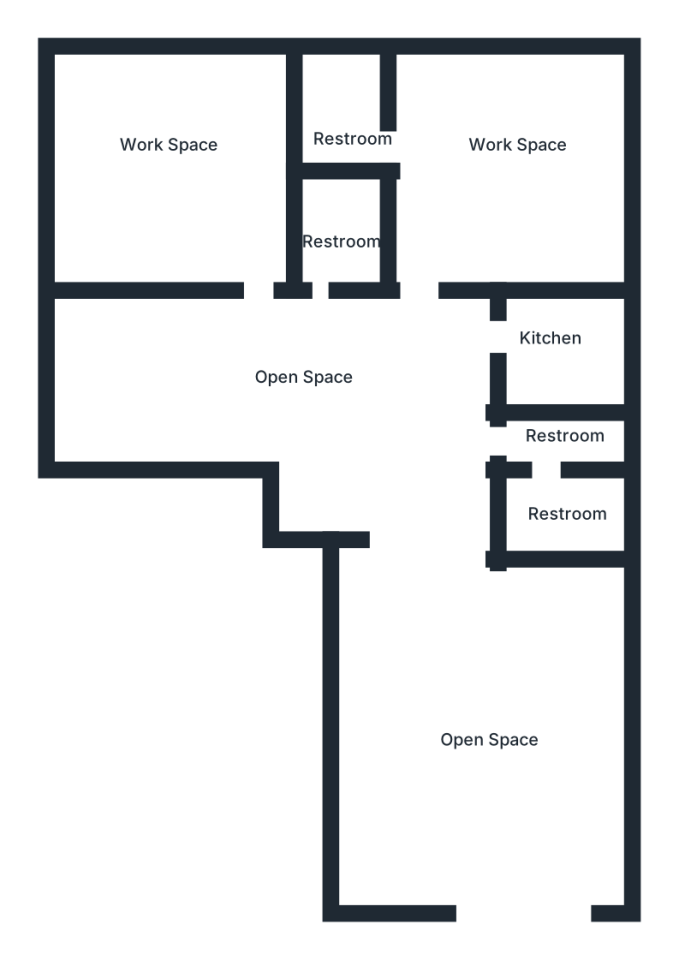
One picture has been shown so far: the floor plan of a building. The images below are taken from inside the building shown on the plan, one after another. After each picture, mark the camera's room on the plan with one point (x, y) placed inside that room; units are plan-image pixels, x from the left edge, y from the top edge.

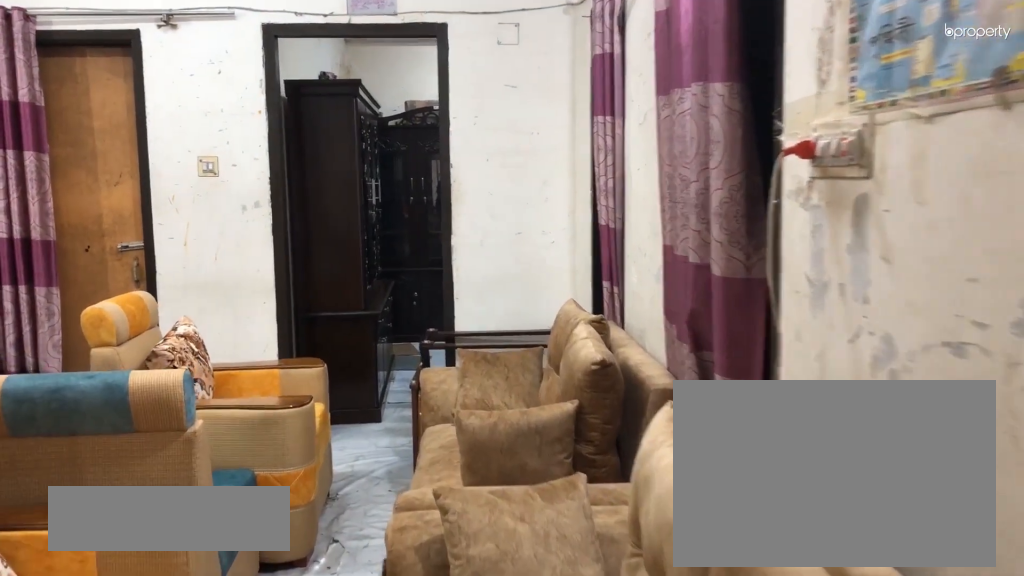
(420, 456)
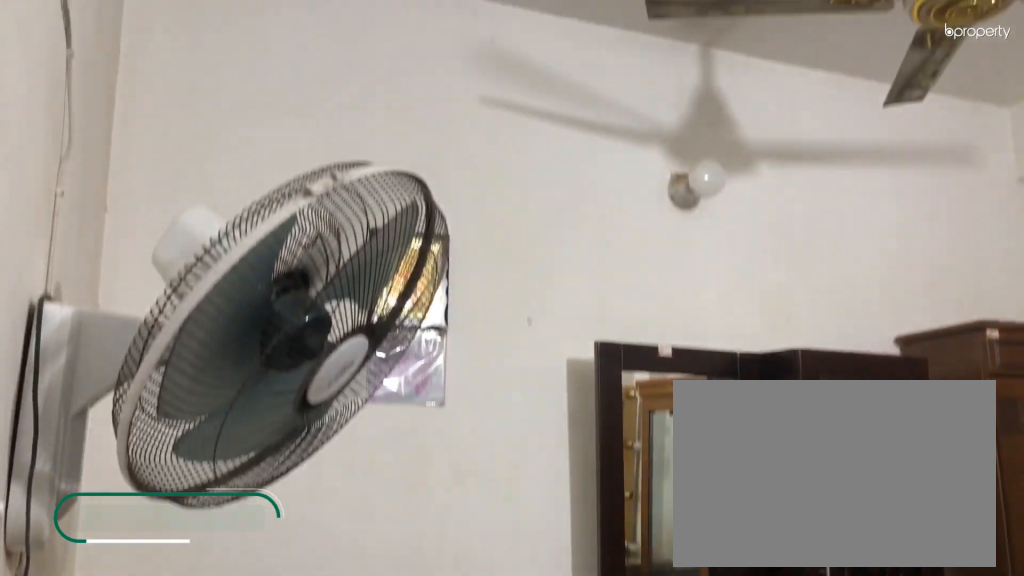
(185, 174)
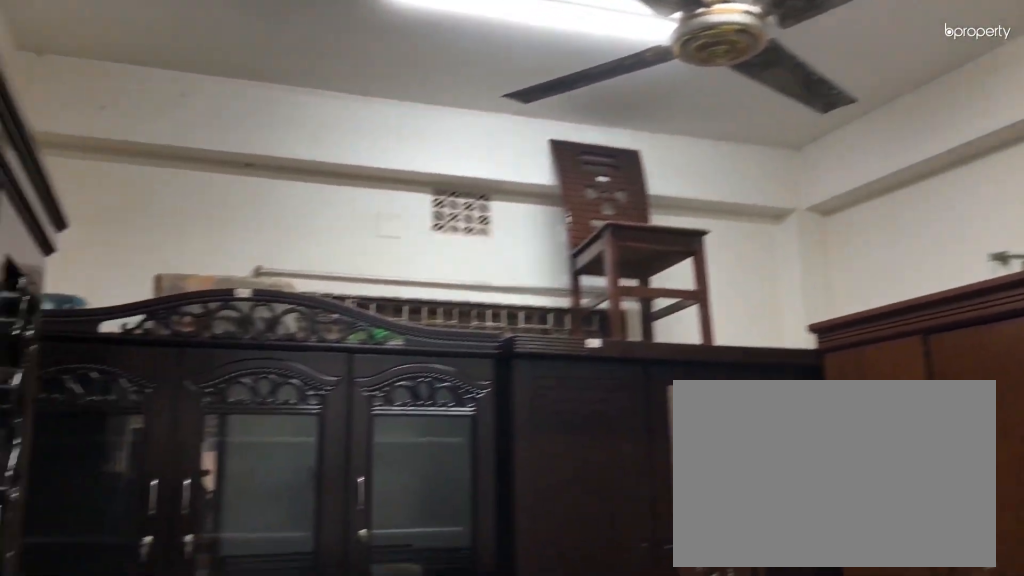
(485, 149)
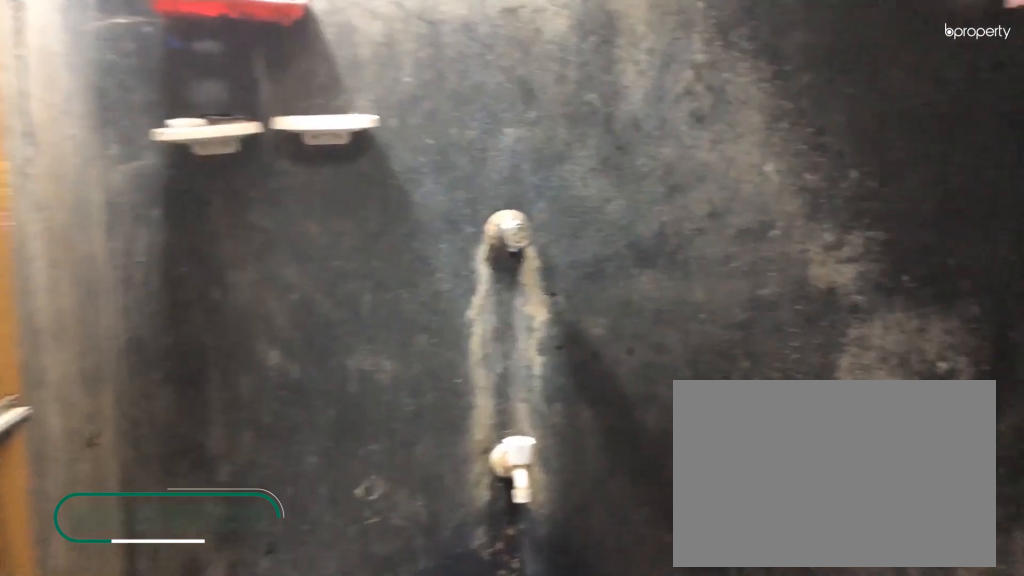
(341, 110)
